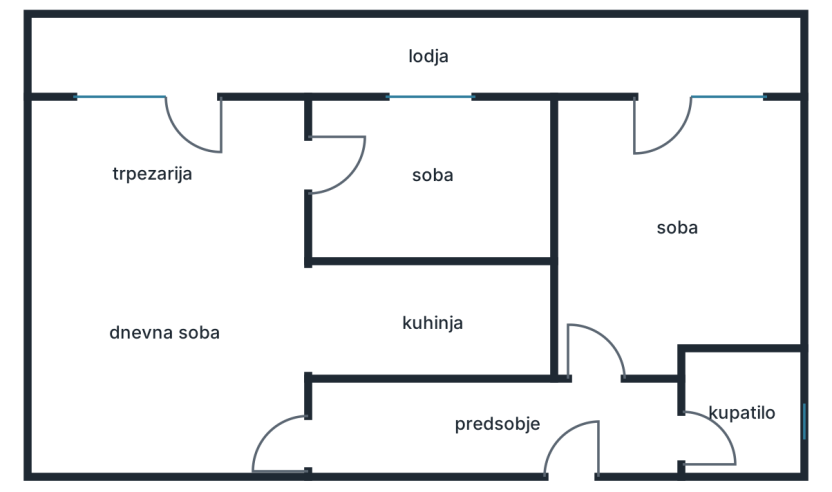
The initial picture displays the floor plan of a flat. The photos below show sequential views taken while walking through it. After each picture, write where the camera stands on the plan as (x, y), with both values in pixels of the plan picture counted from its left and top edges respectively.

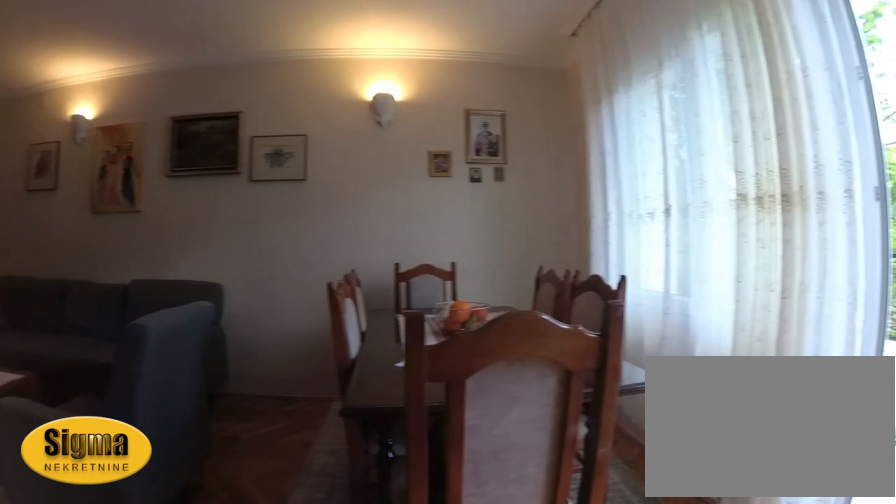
(288, 197)
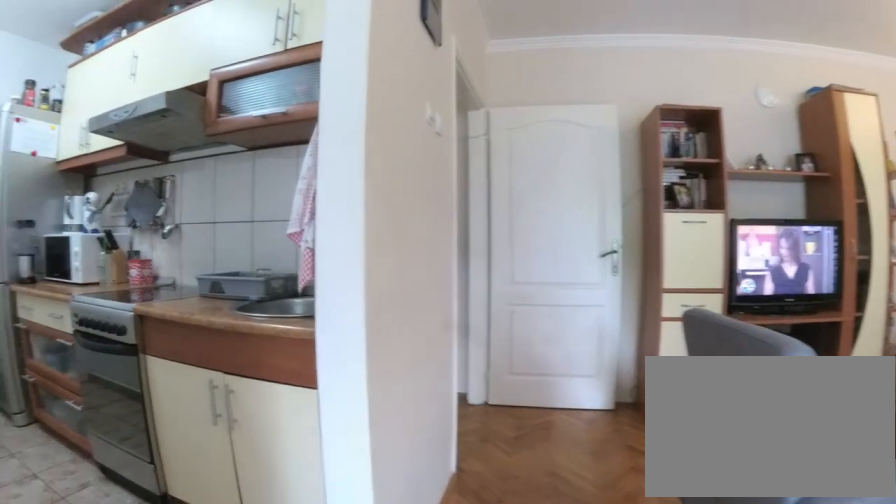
(271, 250)
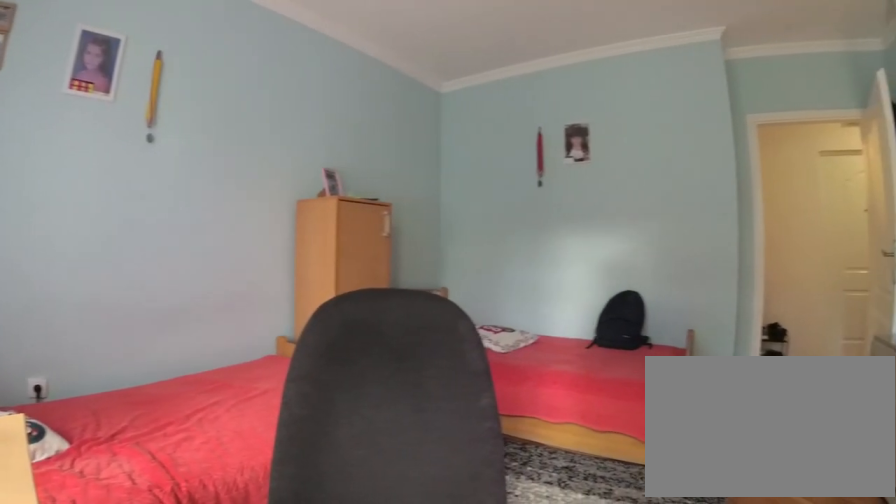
(599, 157)
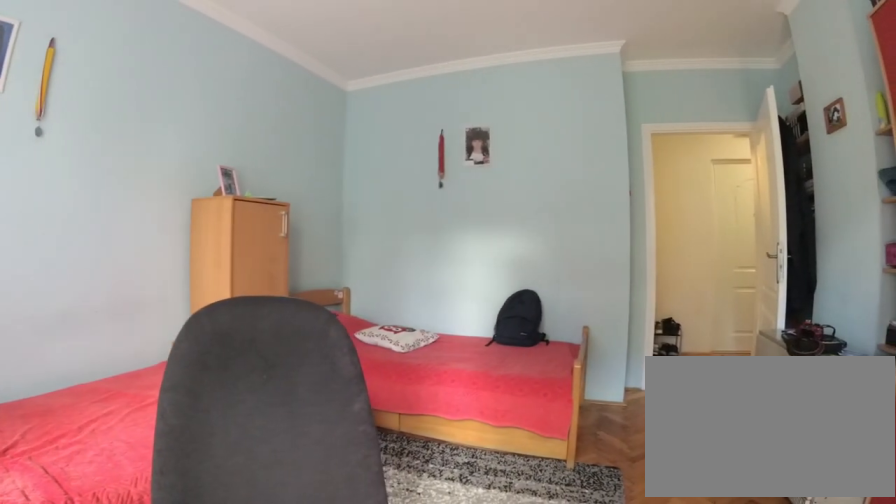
(604, 148)
